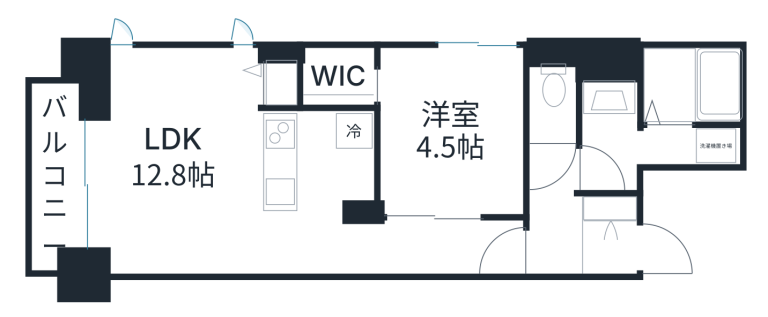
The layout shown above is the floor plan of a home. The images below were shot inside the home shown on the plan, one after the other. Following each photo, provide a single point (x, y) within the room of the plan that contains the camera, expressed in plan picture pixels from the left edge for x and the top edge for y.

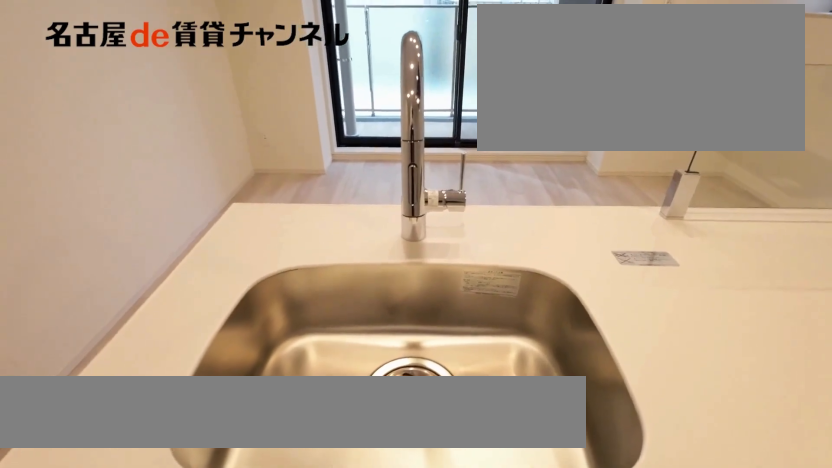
(320, 164)
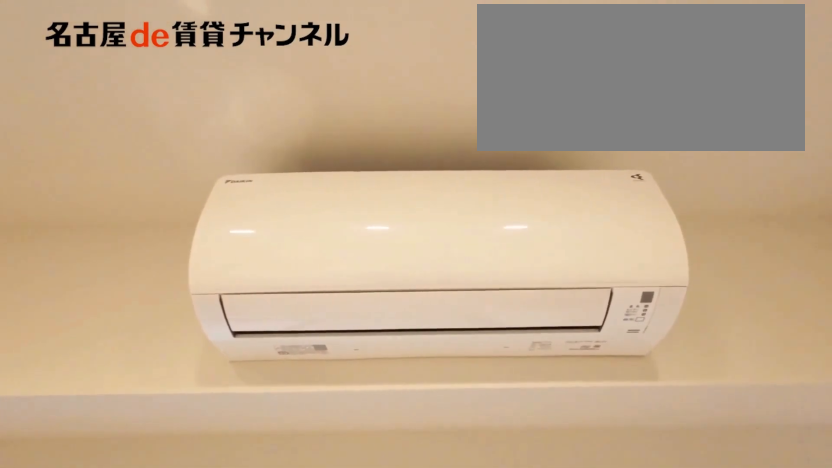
(172, 160)
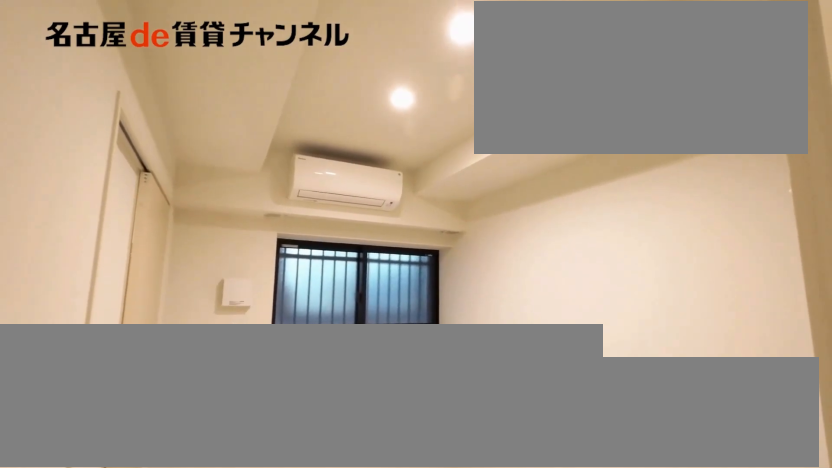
(451, 132)
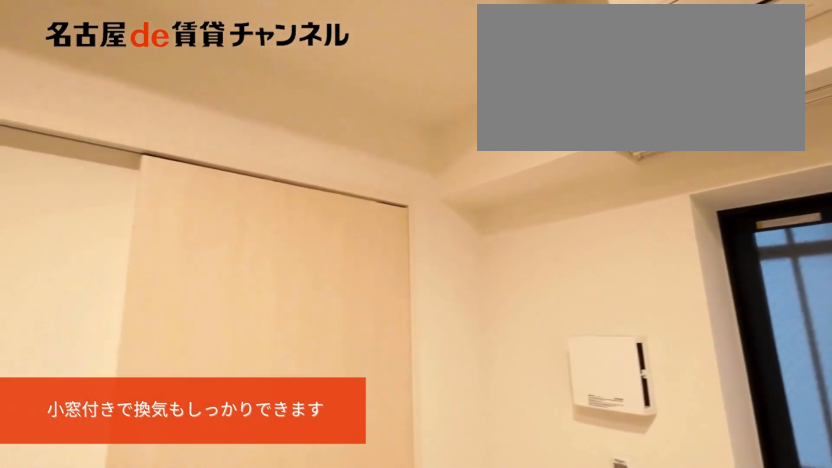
(451, 132)
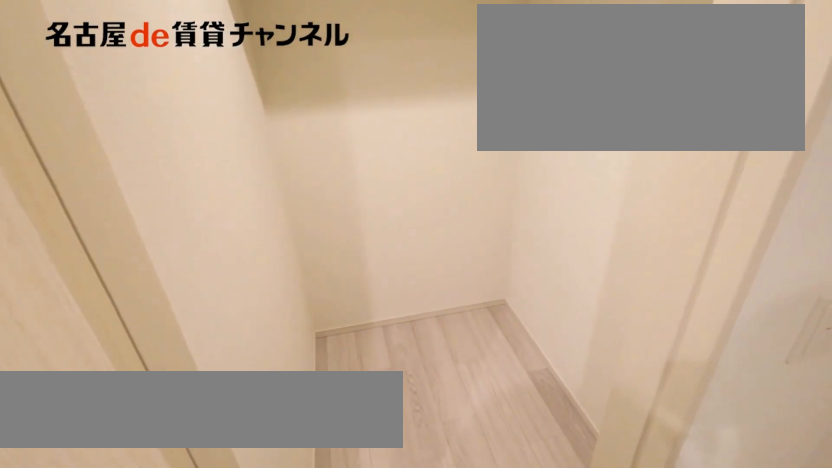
(338, 75)
